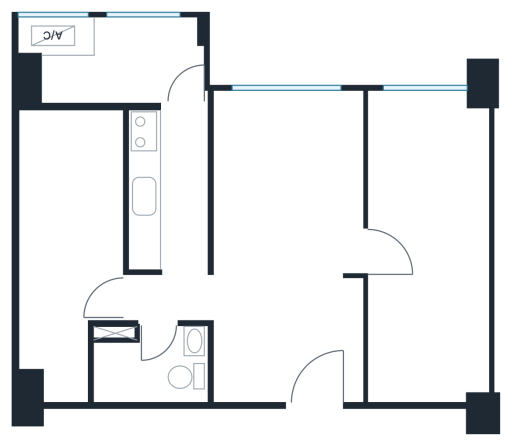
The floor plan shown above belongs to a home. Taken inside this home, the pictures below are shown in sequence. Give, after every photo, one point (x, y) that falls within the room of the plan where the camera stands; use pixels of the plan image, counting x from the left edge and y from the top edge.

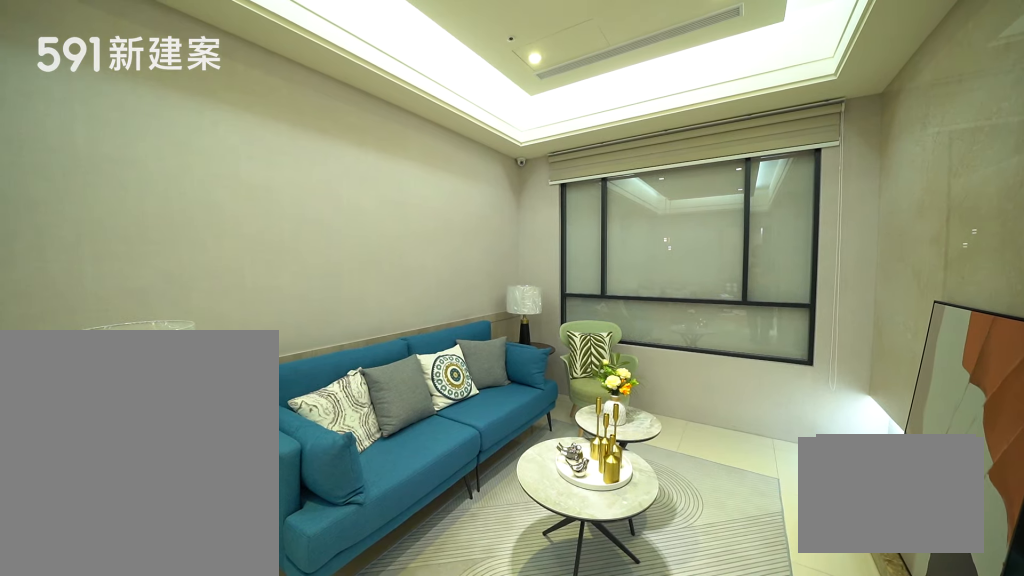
(288, 177)
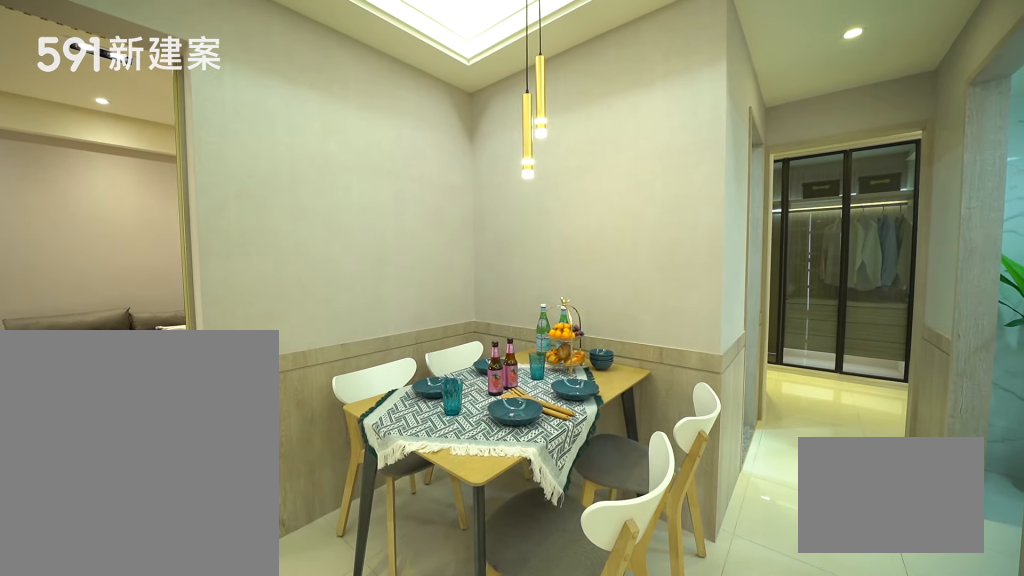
(259, 341)
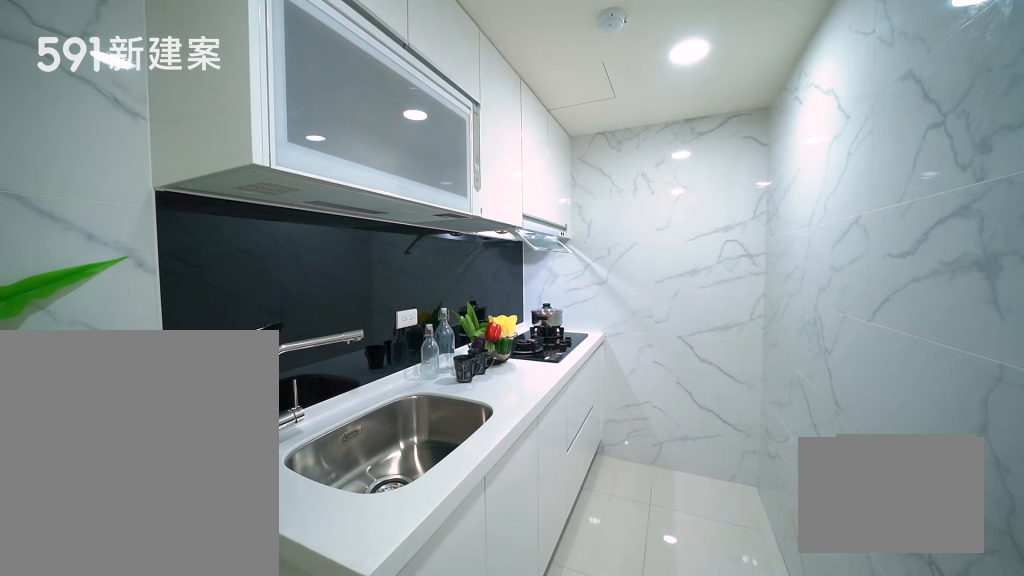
(166, 185)
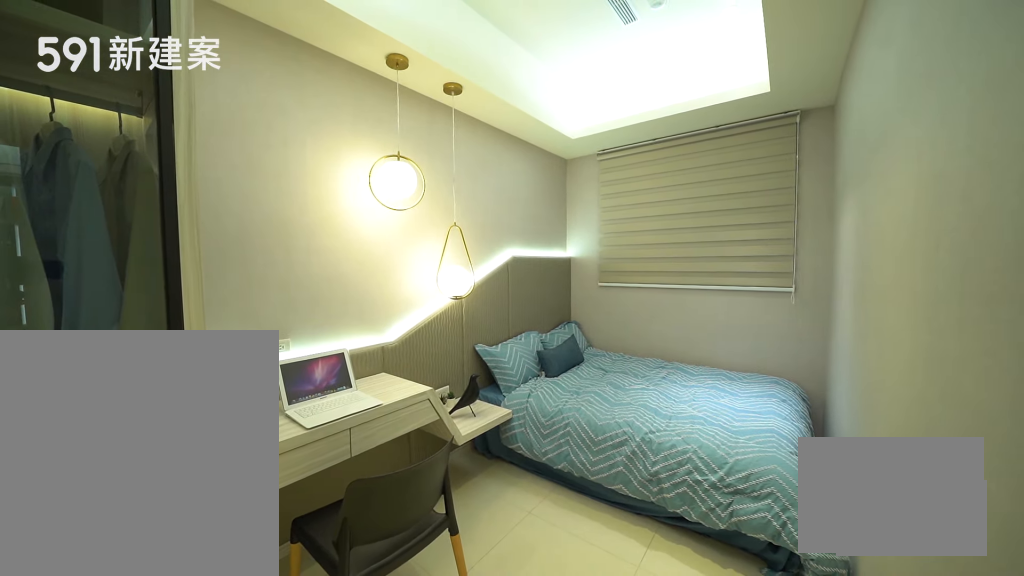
(66, 240)
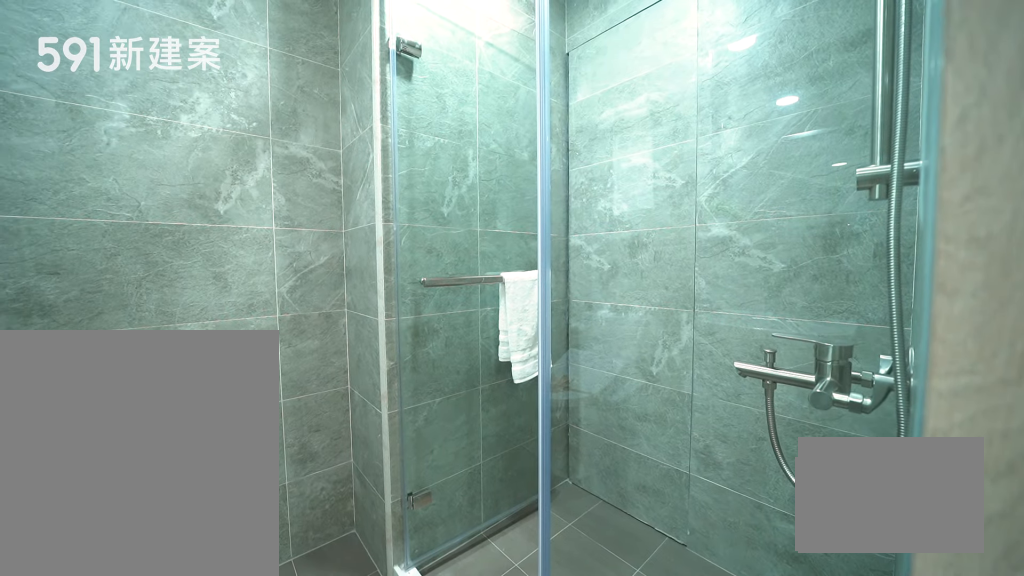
(151, 365)
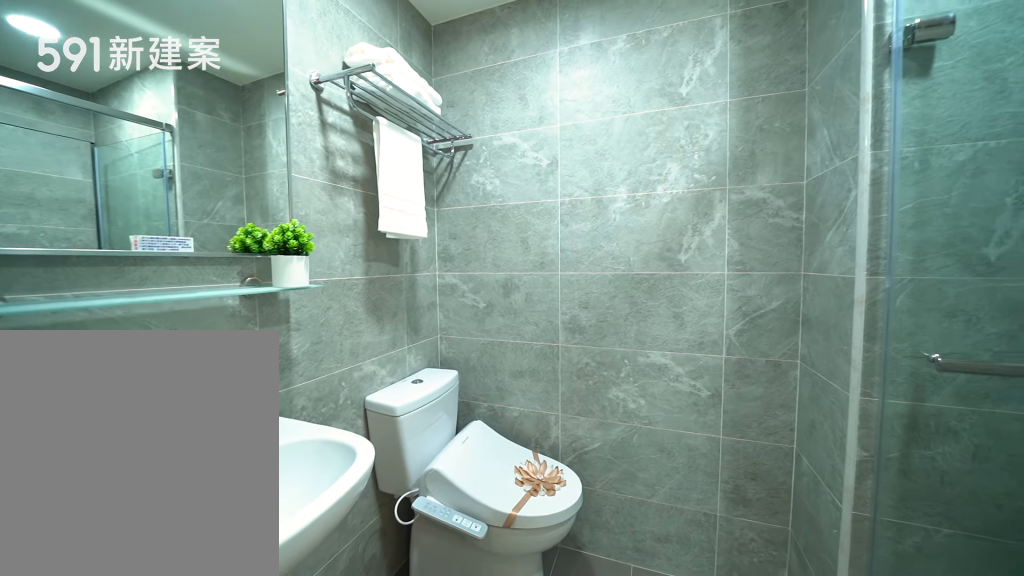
(151, 365)
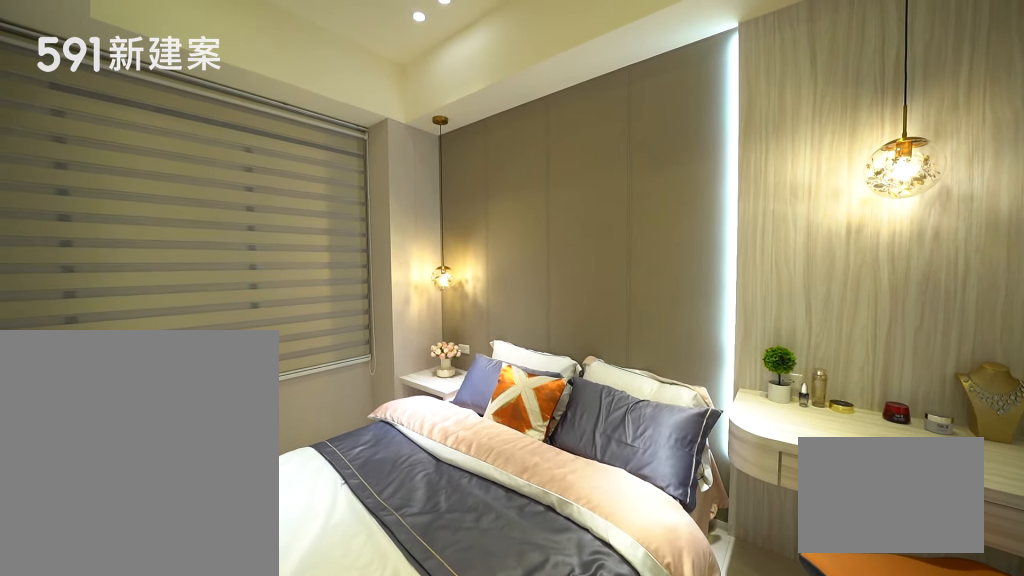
(432, 247)
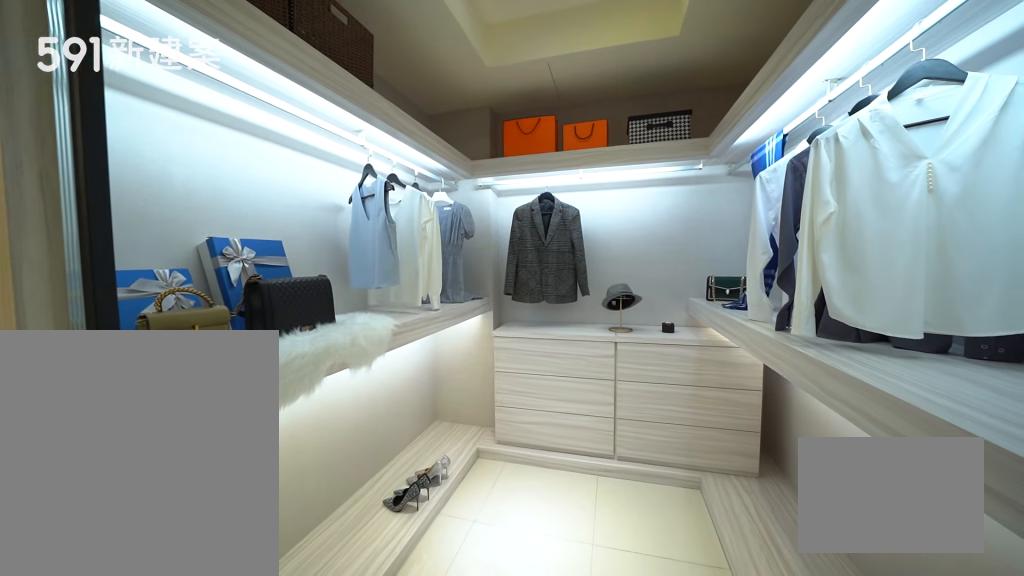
(432, 247)
